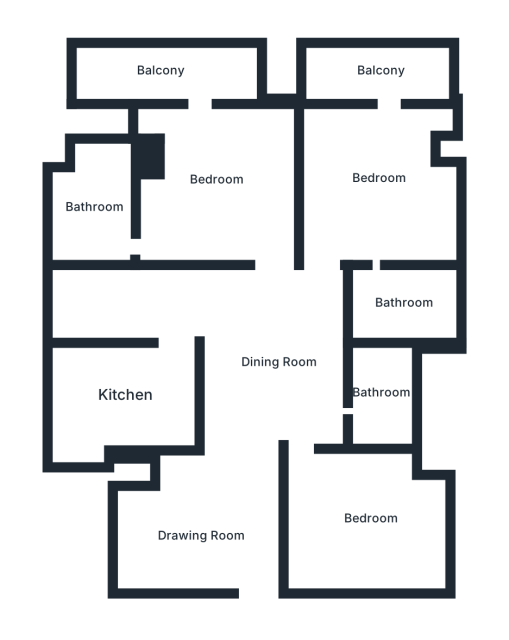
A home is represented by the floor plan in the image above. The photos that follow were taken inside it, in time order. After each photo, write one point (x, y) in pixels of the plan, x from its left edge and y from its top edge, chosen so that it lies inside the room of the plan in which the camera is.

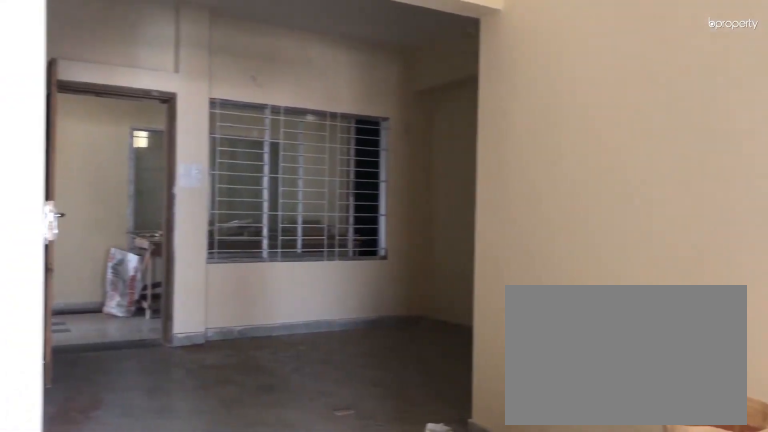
(277, 362)
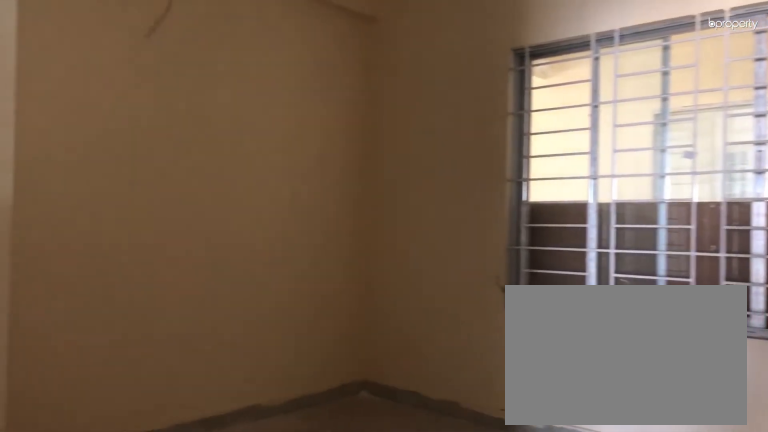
(371, 521)
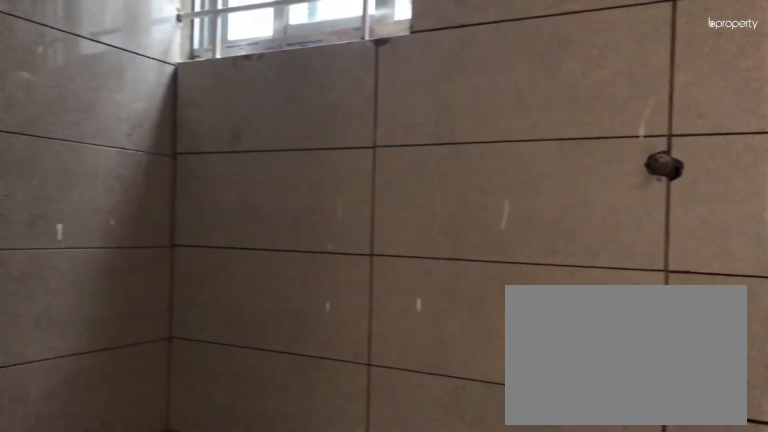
(379, 390)
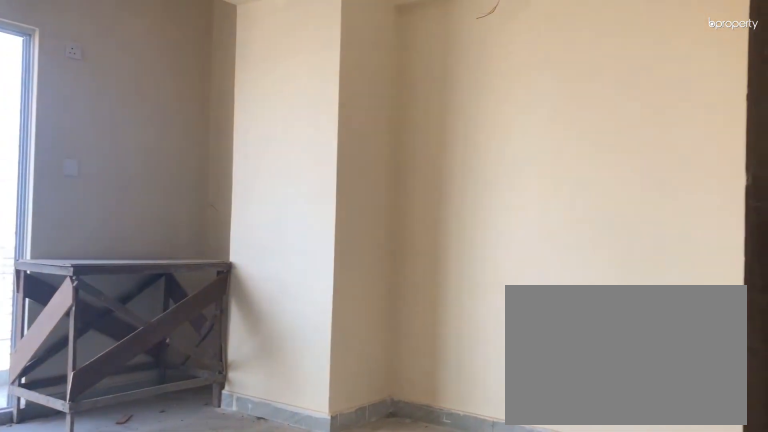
(379, 177)
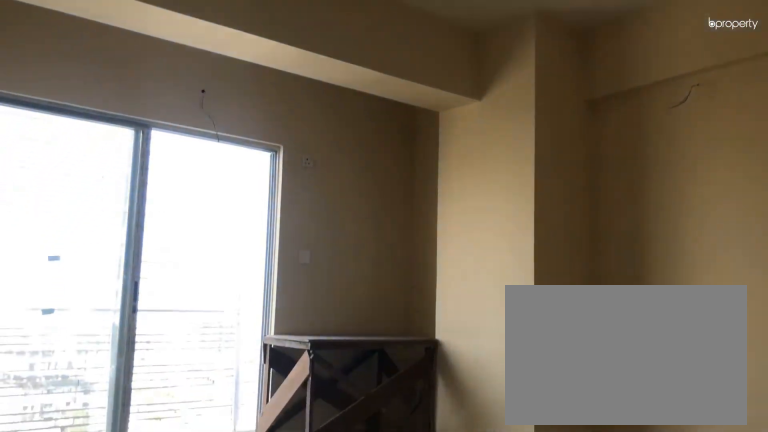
(380, 177)
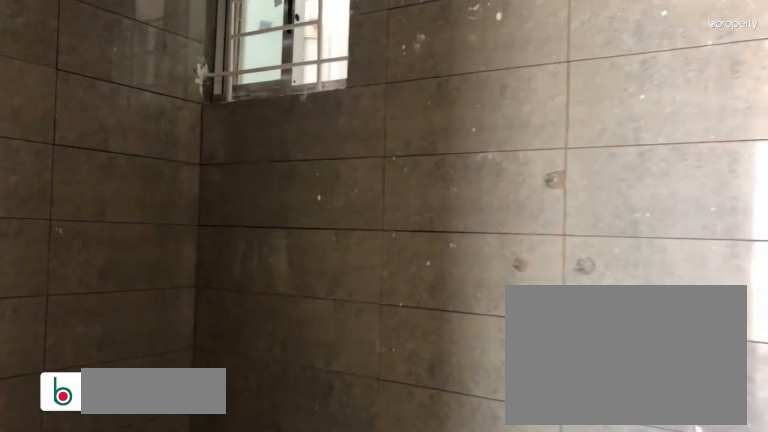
(402, 306)
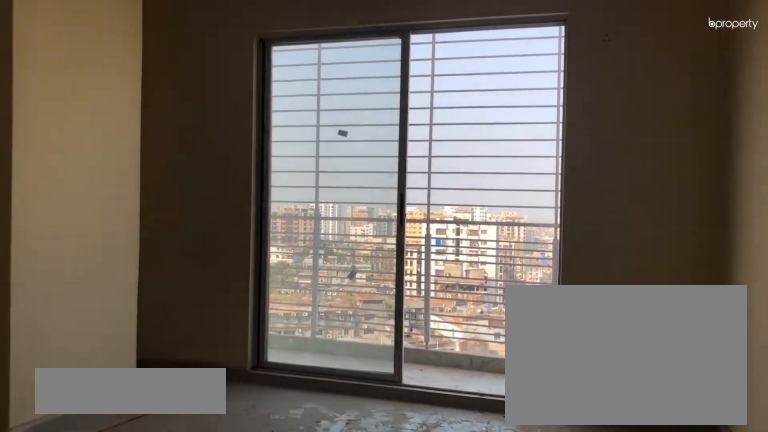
(217, 179)
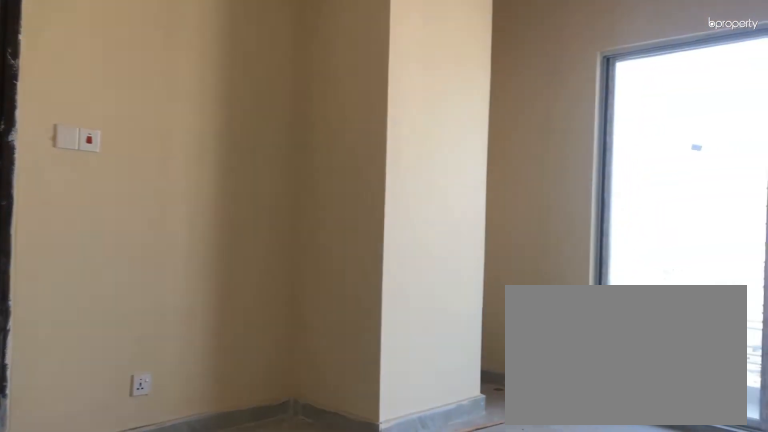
(217, 179)
